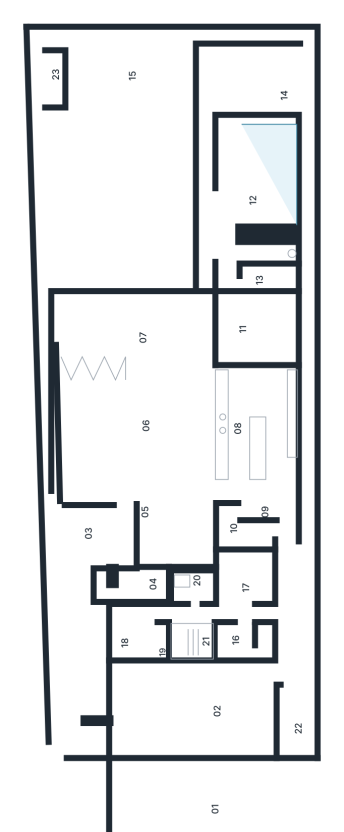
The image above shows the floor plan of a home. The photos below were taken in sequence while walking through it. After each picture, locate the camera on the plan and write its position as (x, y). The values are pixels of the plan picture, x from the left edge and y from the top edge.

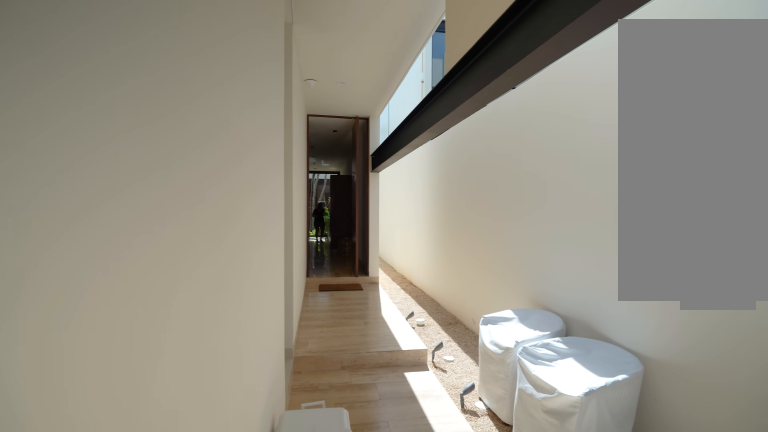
(288, 674)
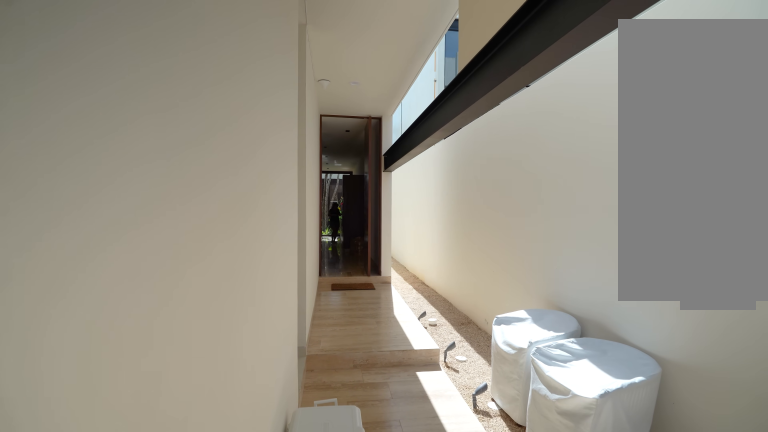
(288, 674)
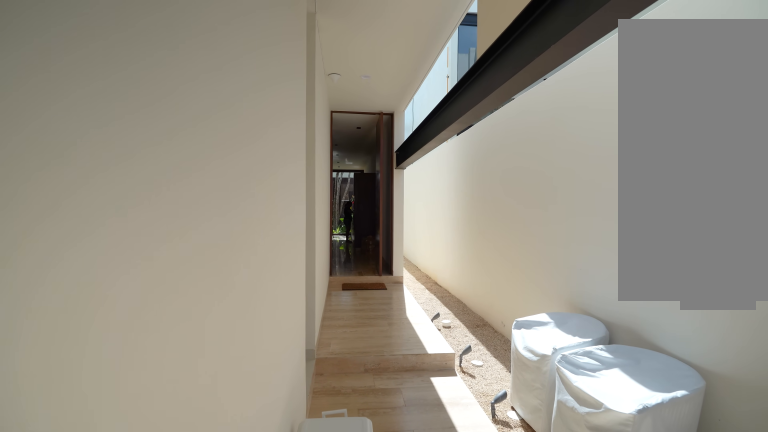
(288, 674)
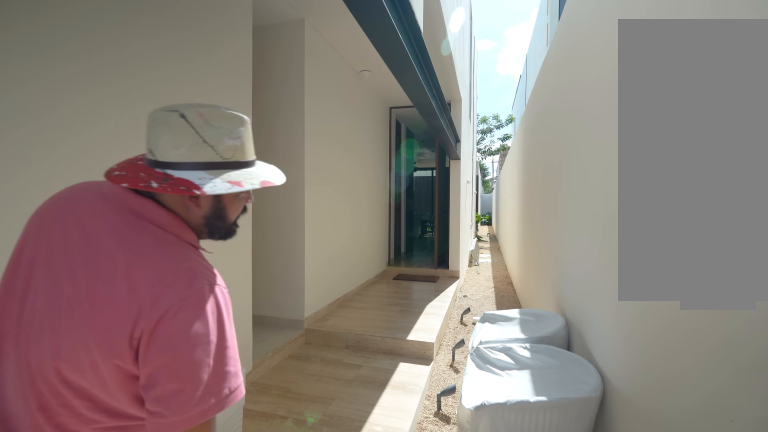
(302, 647)
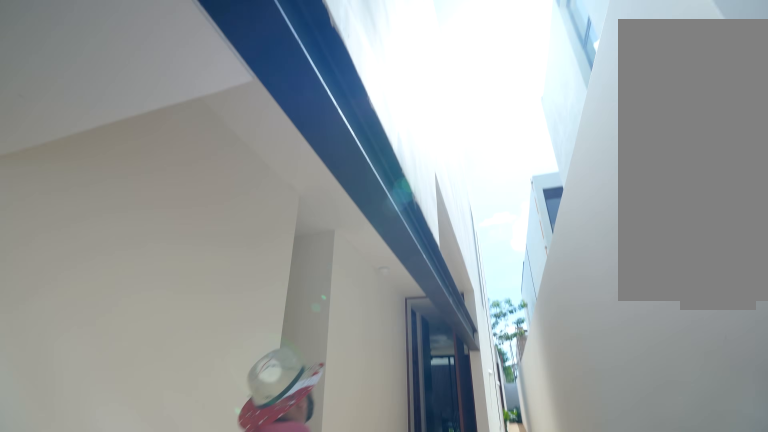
(305, 651)
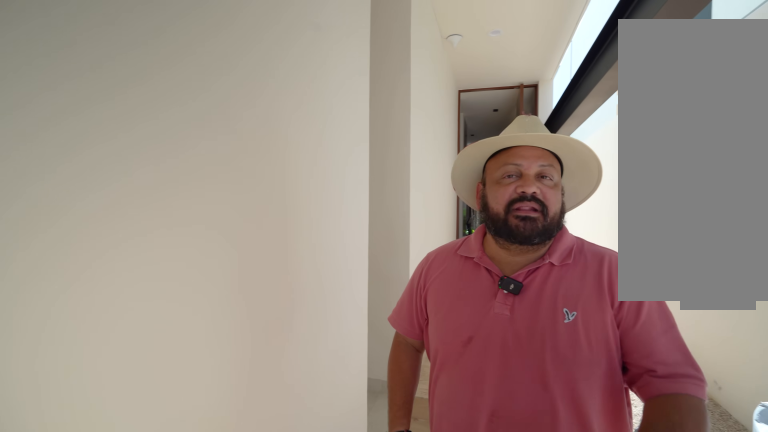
(288, 634)
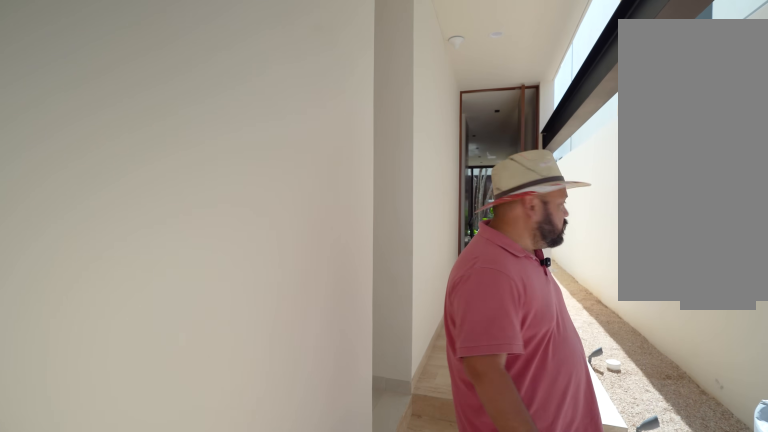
(288, 635)
